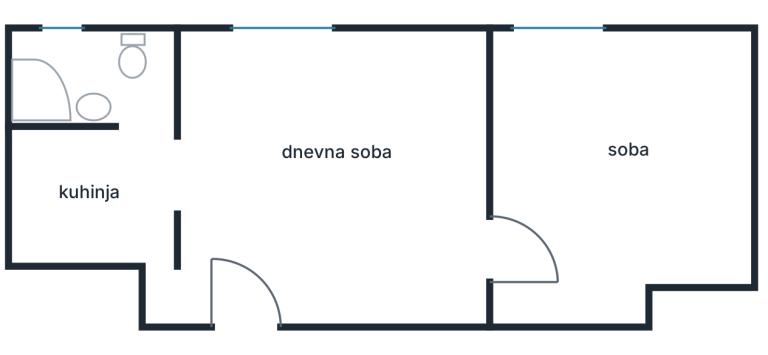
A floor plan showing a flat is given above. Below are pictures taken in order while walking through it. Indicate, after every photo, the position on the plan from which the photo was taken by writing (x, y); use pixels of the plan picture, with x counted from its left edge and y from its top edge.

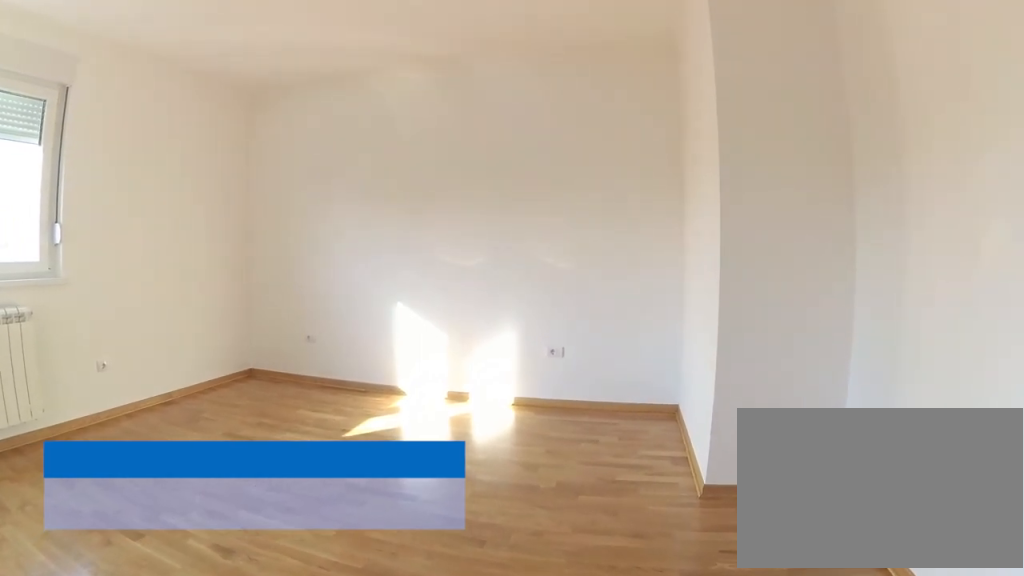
(488, 266)
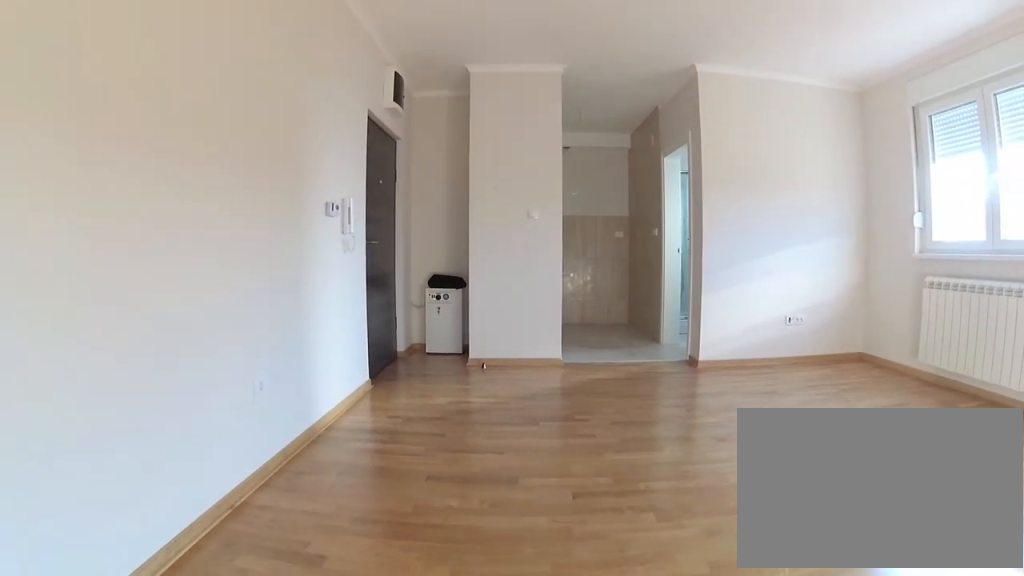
(503, 242)
